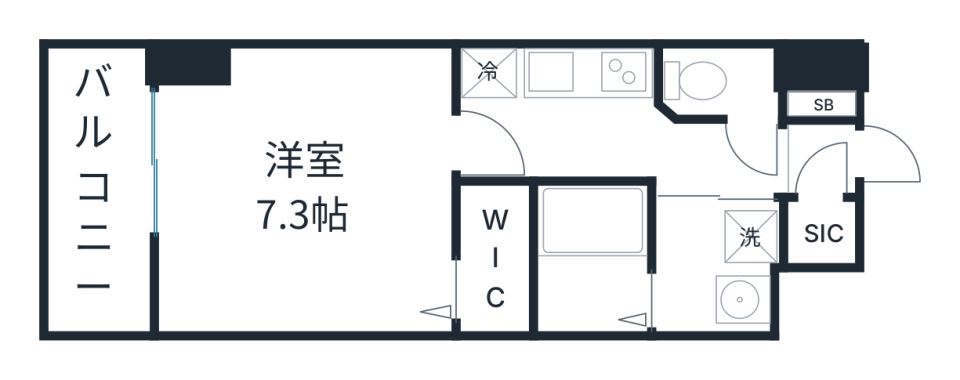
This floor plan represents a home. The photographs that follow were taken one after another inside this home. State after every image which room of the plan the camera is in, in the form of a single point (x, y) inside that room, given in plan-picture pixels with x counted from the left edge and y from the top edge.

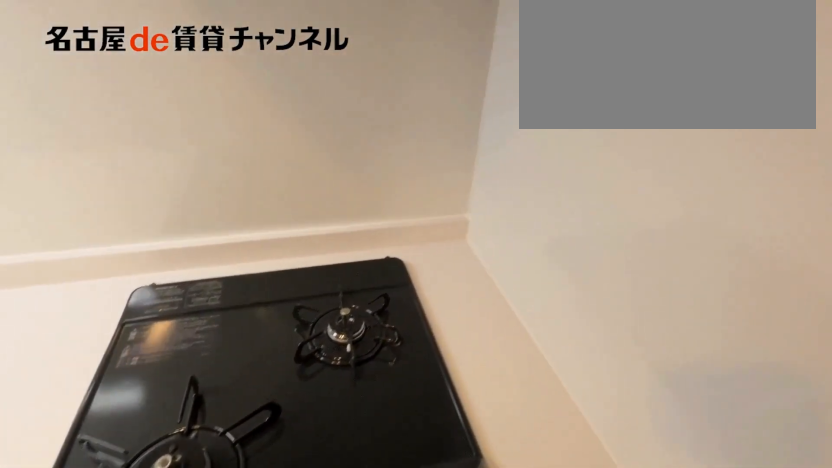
(557, 72)
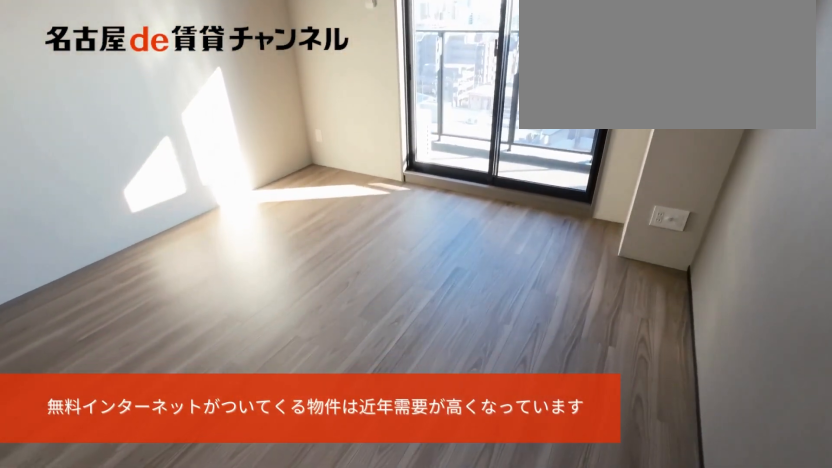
(308, 193)
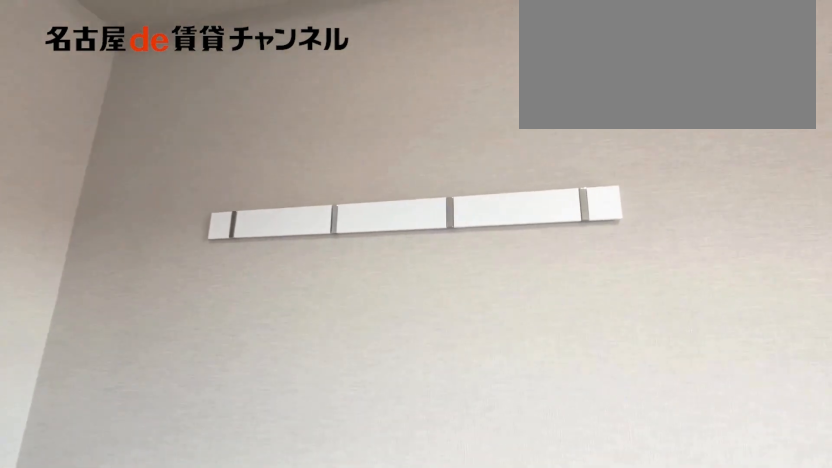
(308, 193)
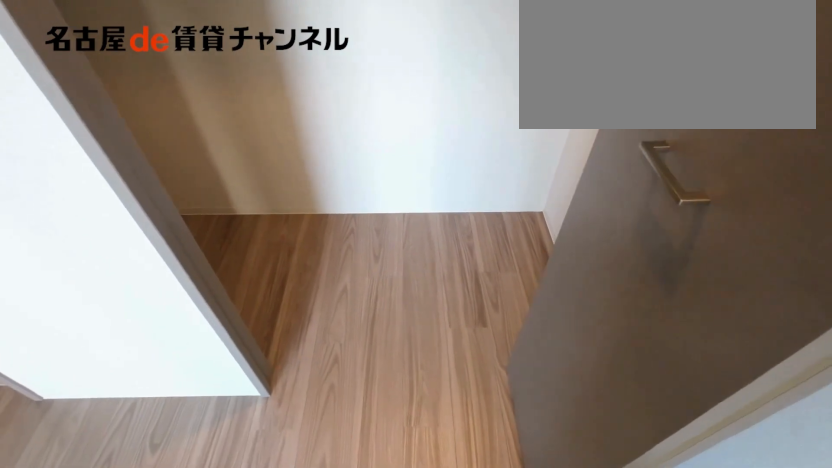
(494, 259)
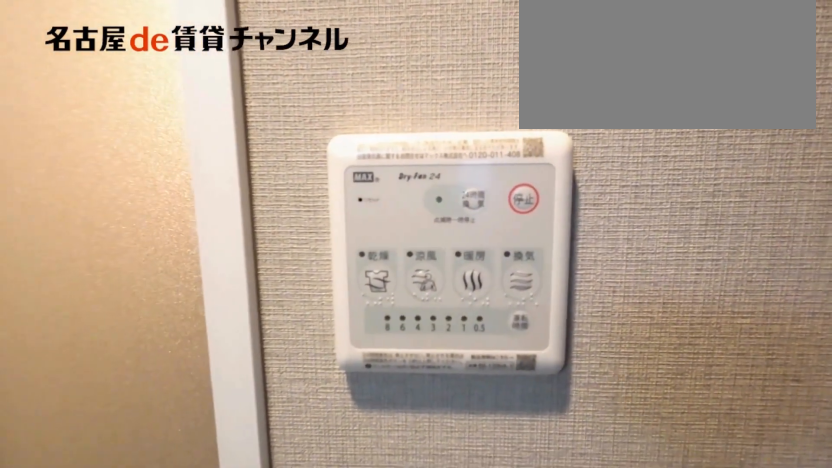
(717, 268)
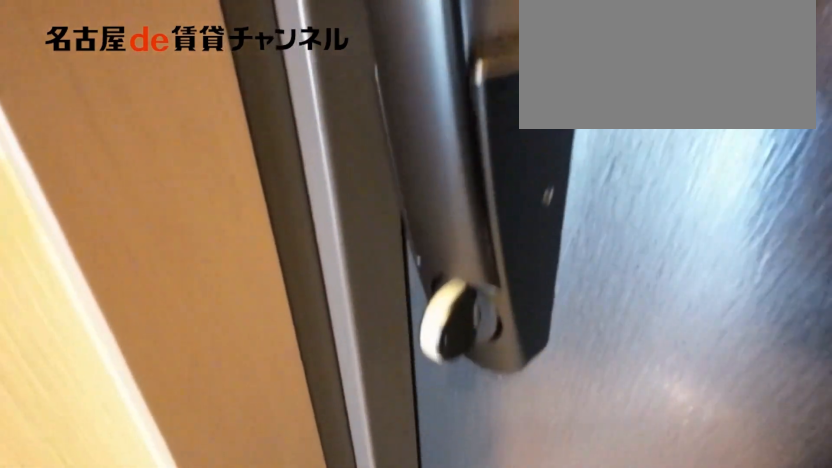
(821, 142)
